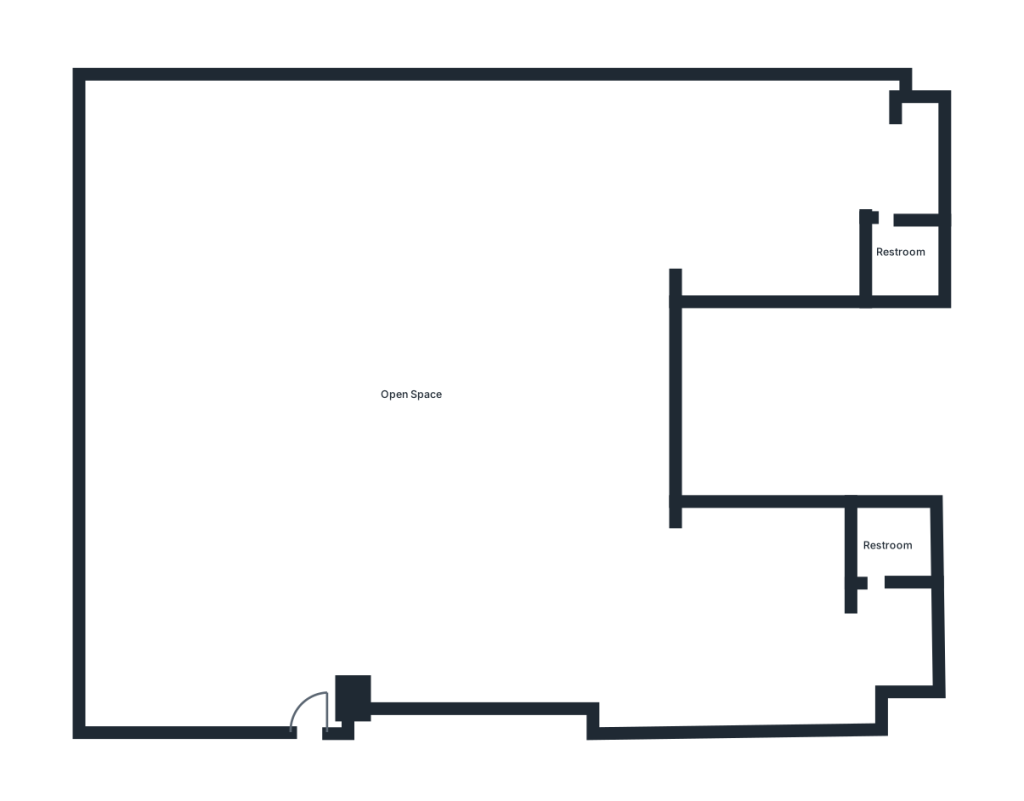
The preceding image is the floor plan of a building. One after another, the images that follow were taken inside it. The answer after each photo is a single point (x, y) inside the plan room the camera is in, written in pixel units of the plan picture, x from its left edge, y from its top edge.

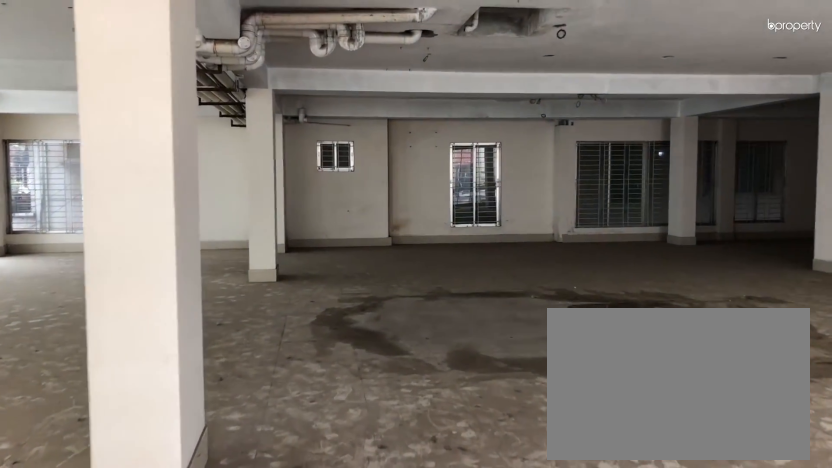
(315, 649)
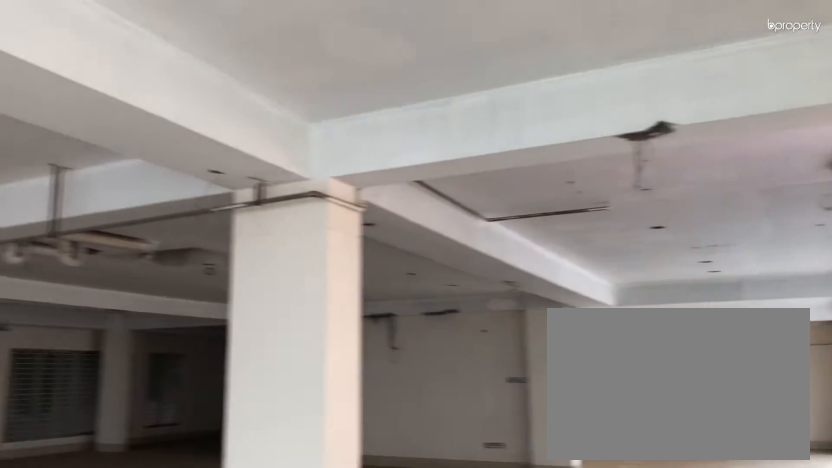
(415, 395)
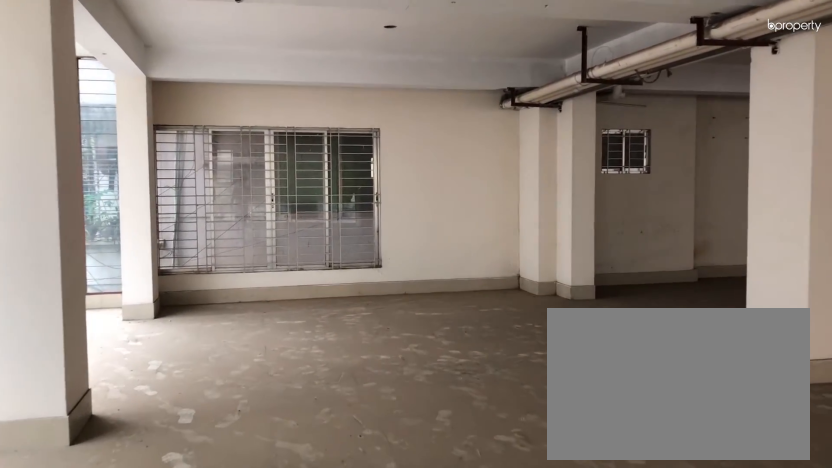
(415, 395)
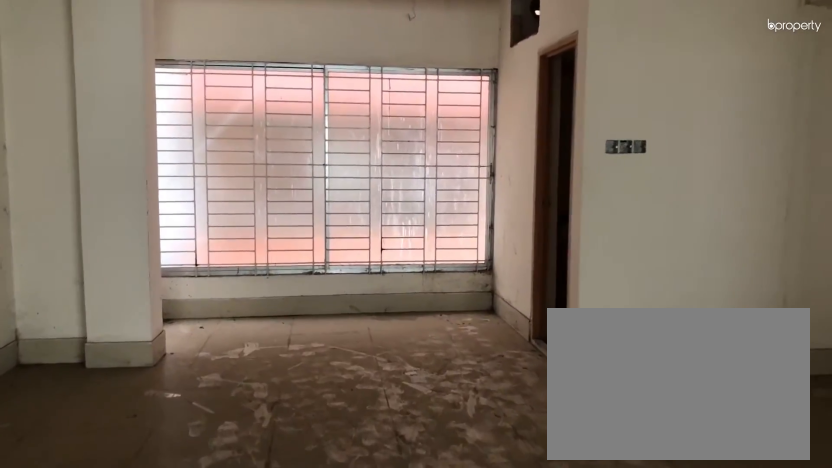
(709, 181)
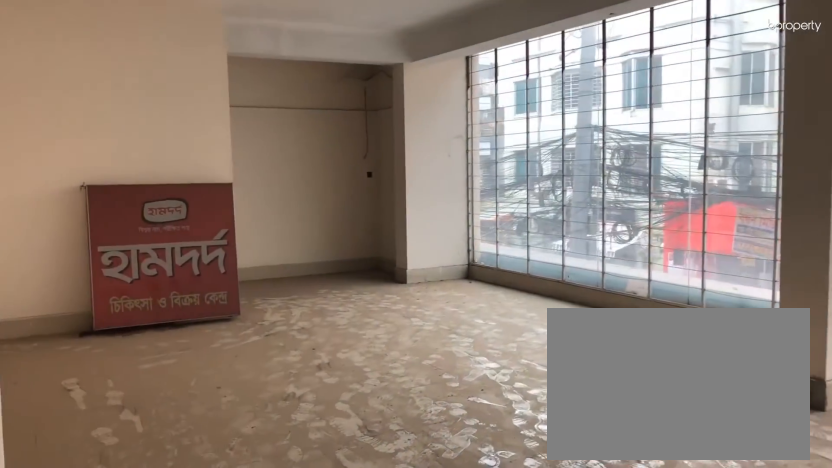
(750, 615)
